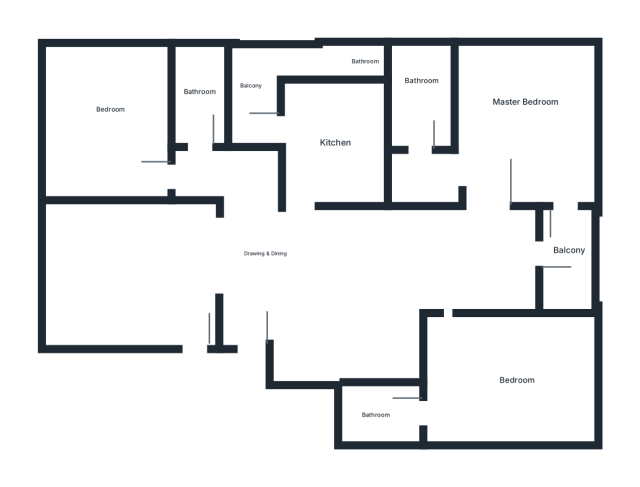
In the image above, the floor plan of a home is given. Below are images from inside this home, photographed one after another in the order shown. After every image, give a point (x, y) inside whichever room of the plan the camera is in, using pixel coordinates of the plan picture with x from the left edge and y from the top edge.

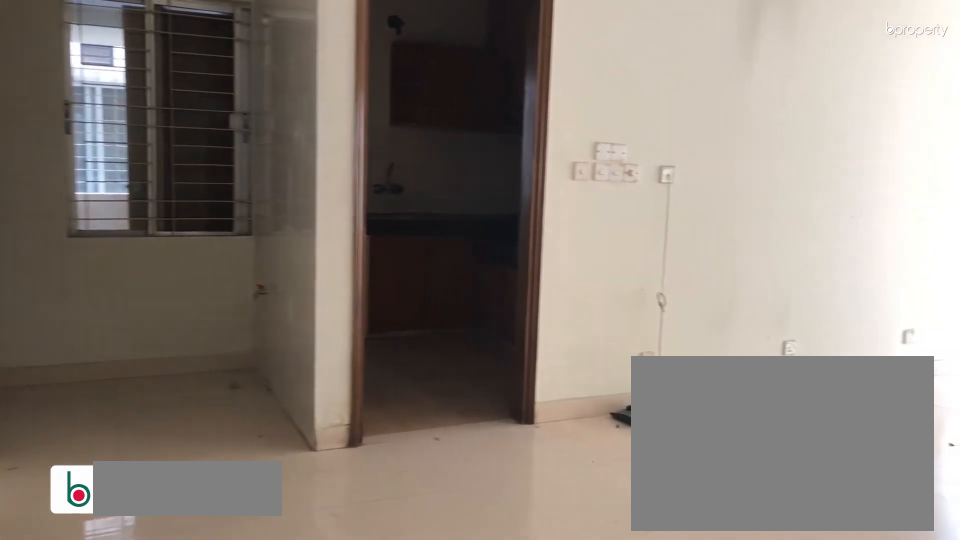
(312, 289)
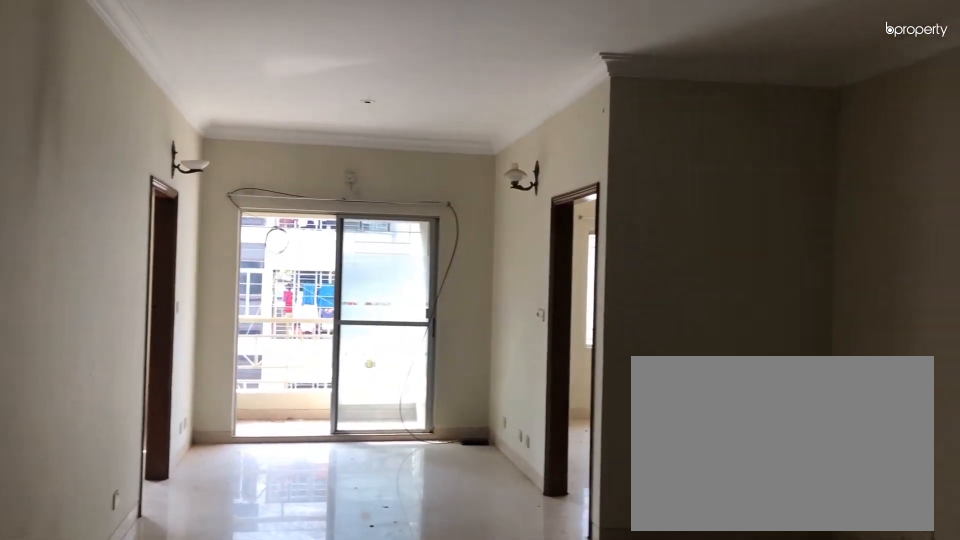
(313, 289)
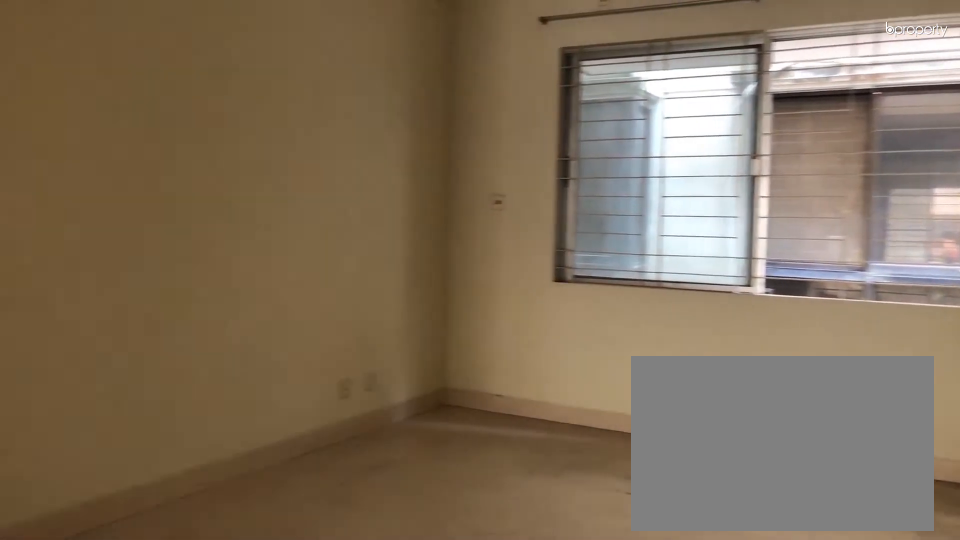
(120, 267)
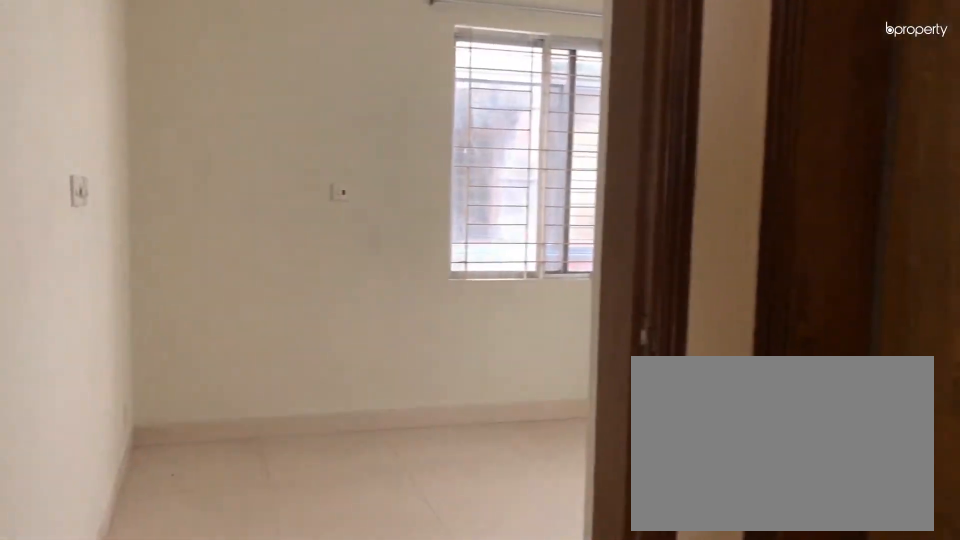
(182, 174)
